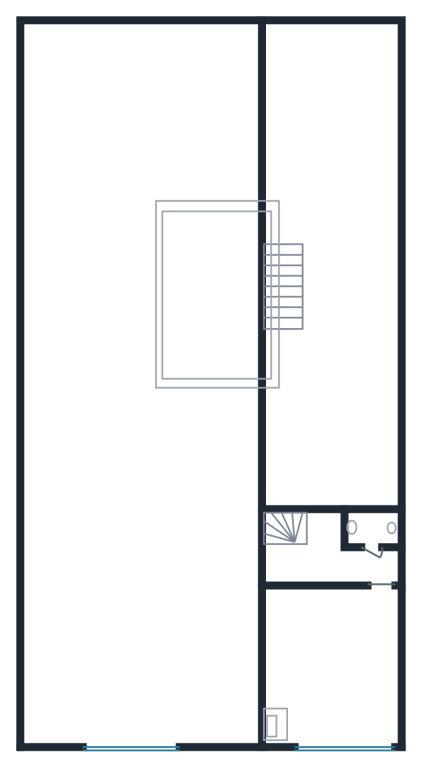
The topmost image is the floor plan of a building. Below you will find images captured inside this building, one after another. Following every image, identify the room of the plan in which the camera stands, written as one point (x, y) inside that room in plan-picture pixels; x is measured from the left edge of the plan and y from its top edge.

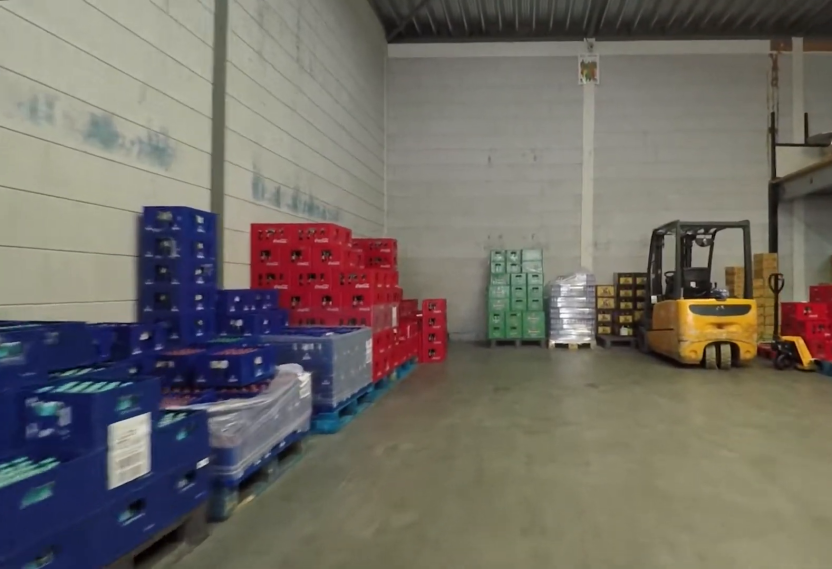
(31, 483)
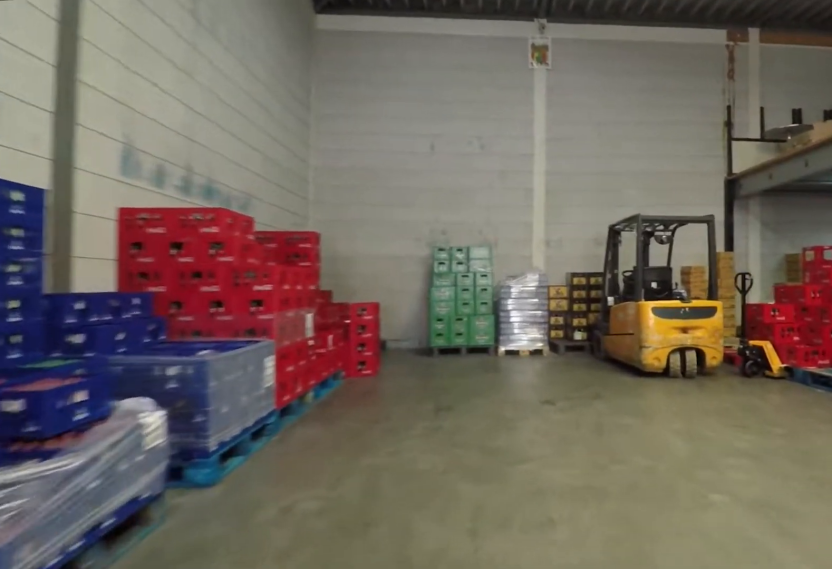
(31, 483)
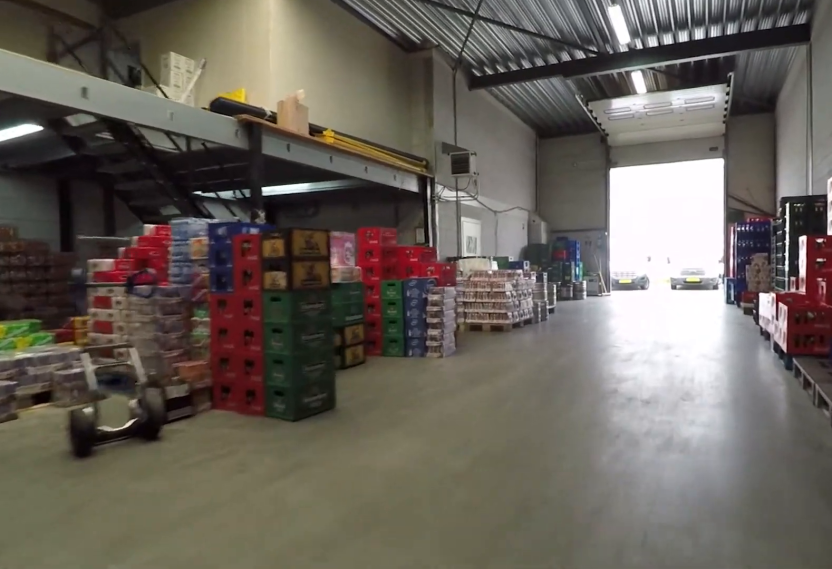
(34, 652)
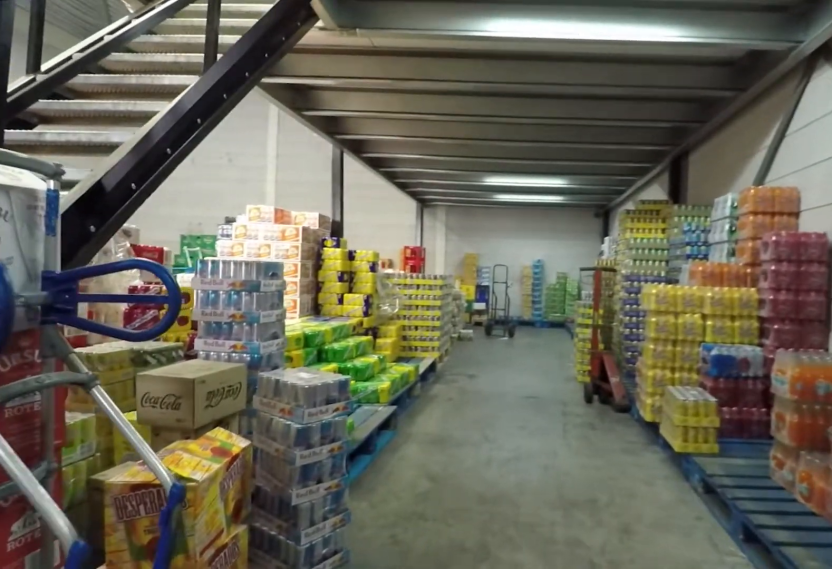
(332, 264)
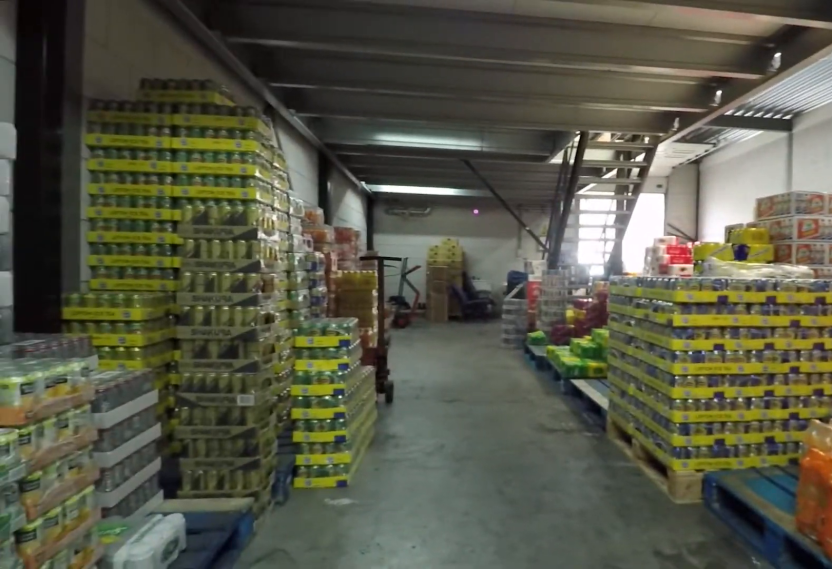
(332, 264)
